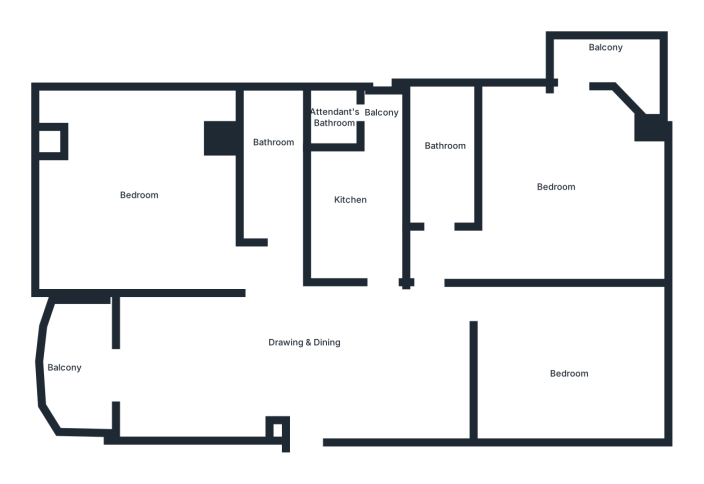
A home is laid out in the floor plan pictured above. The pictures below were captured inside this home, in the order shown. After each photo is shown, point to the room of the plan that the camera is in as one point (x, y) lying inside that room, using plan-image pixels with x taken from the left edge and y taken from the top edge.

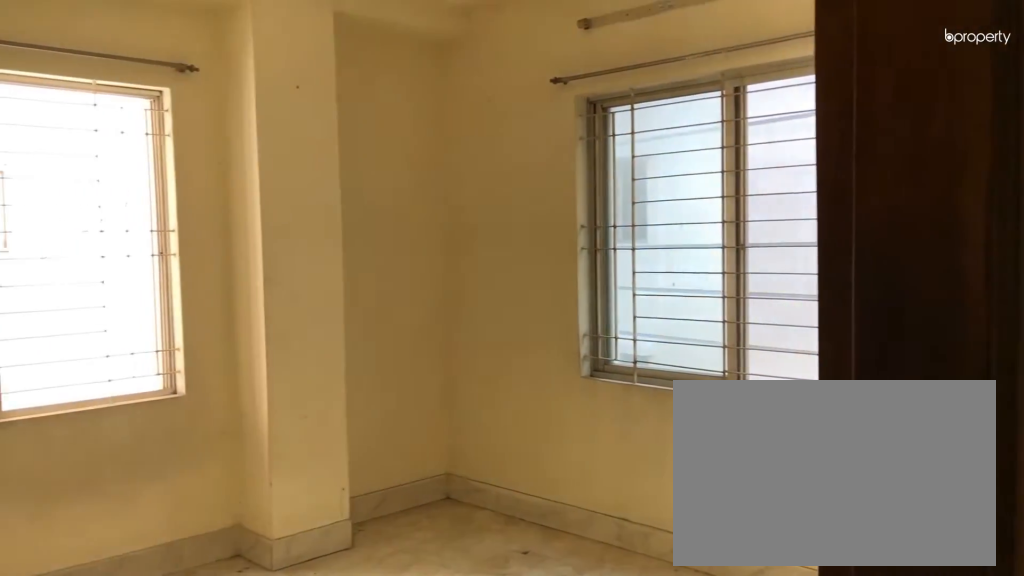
(195, 250)
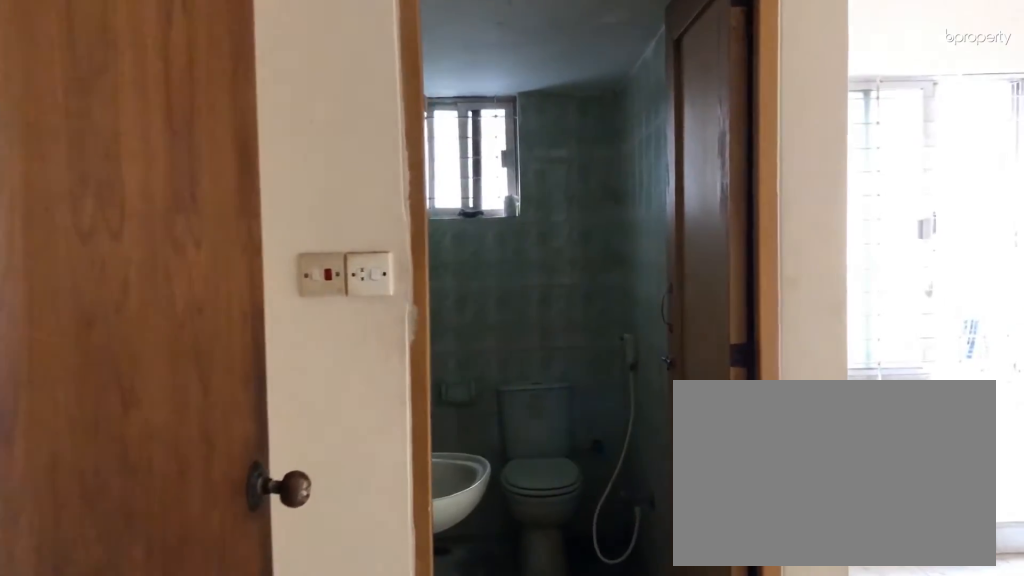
(448, 257)
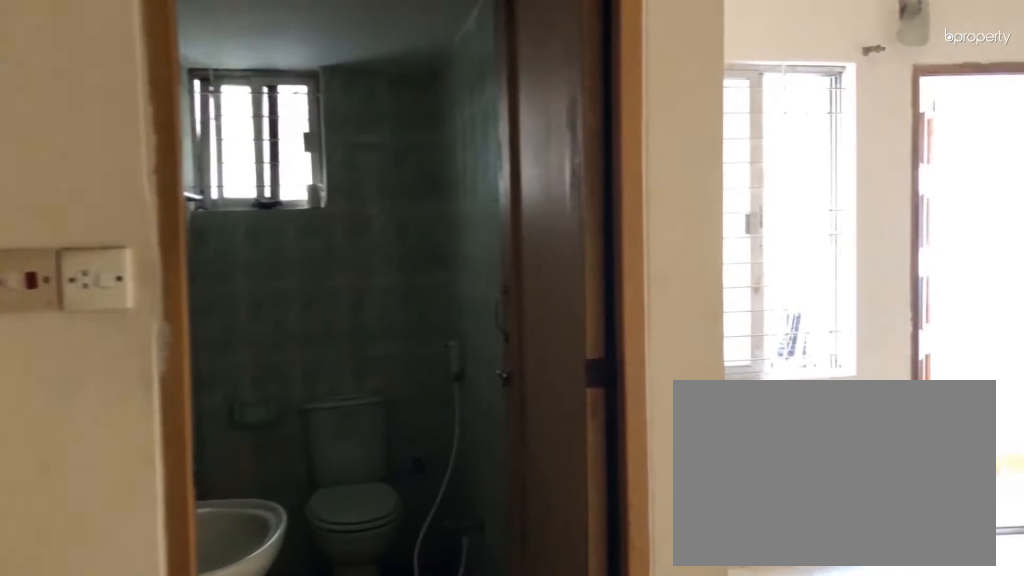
(448, 257)
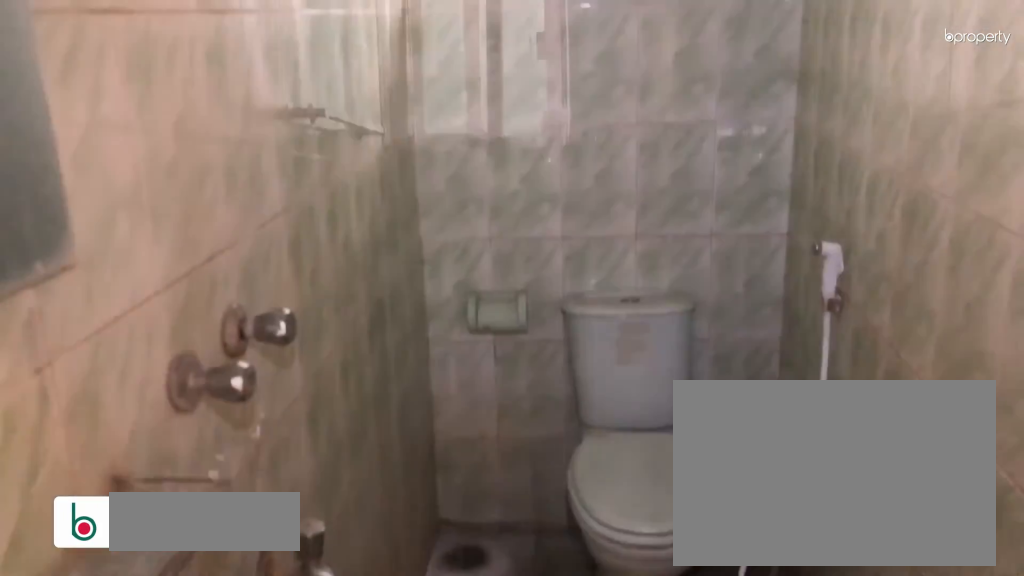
(440, 151)
